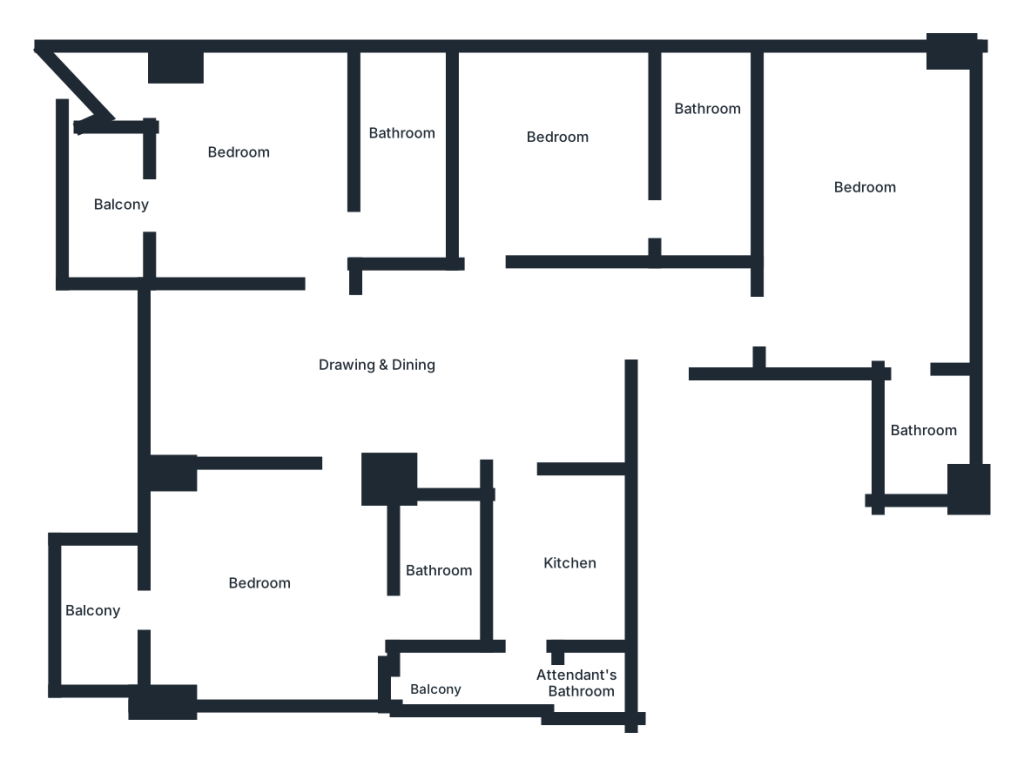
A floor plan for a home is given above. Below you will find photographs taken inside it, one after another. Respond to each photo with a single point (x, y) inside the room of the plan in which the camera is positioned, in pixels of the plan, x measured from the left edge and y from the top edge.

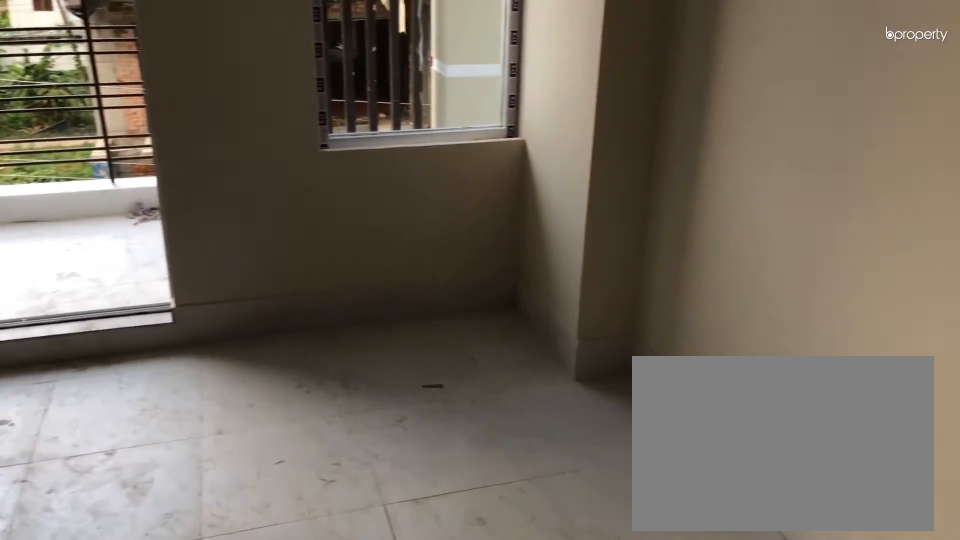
(285, 593)
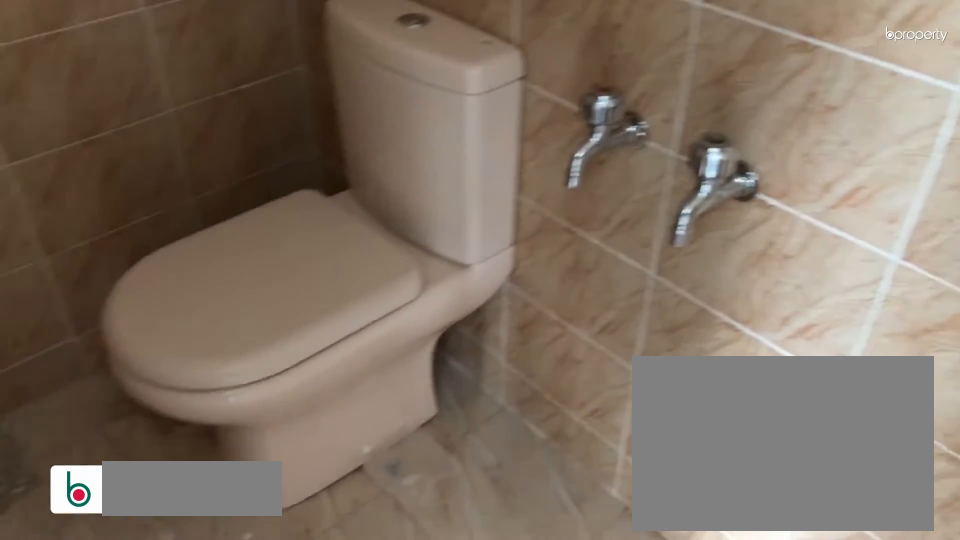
(442, 570)
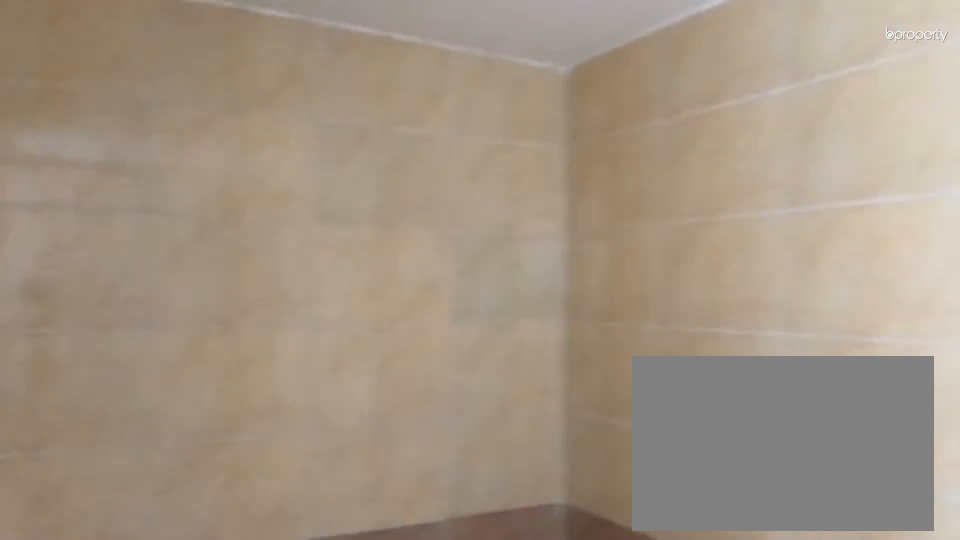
(442, 570)
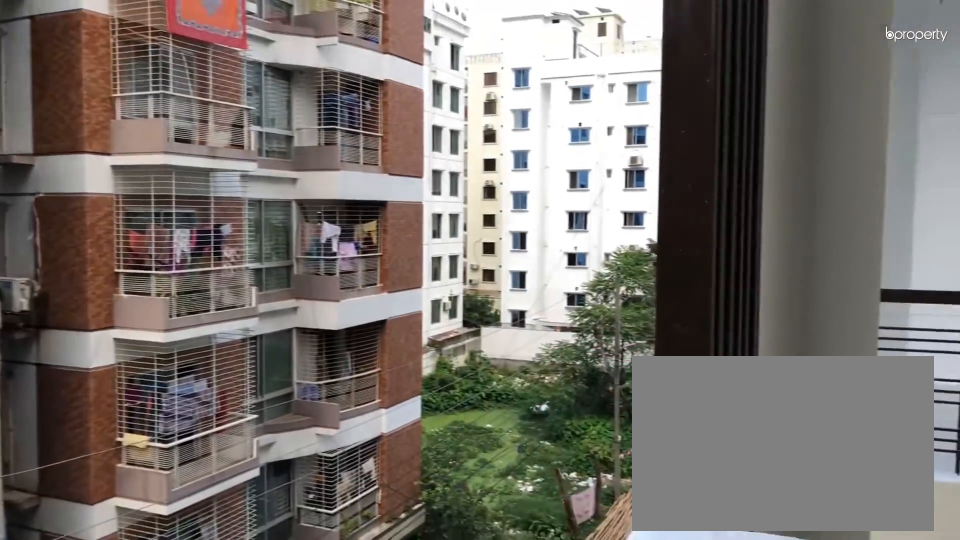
(89, 614)
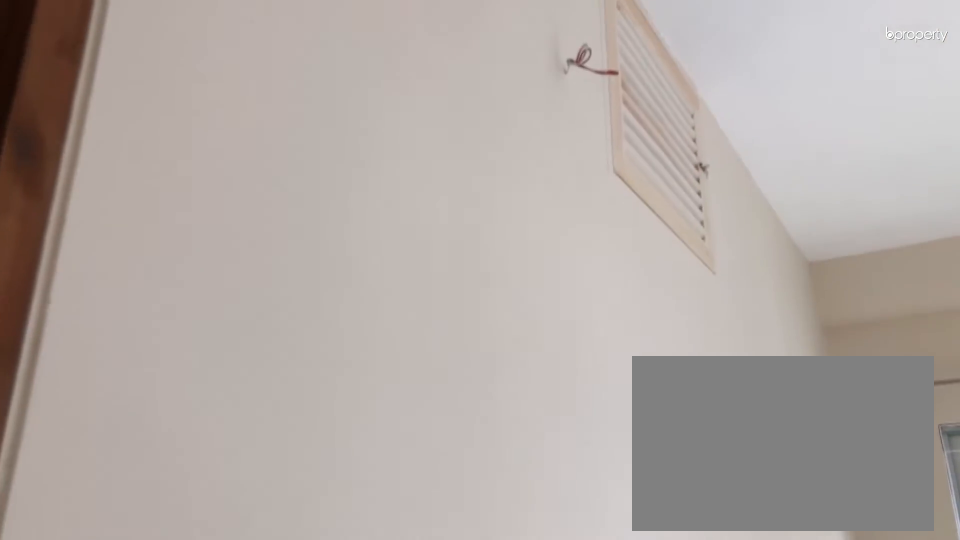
(893, 219)
